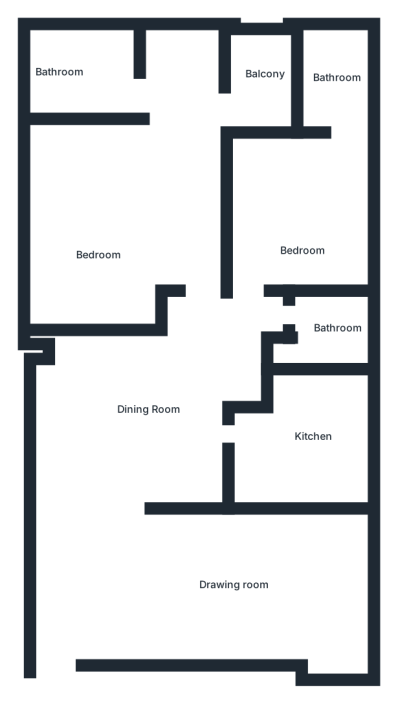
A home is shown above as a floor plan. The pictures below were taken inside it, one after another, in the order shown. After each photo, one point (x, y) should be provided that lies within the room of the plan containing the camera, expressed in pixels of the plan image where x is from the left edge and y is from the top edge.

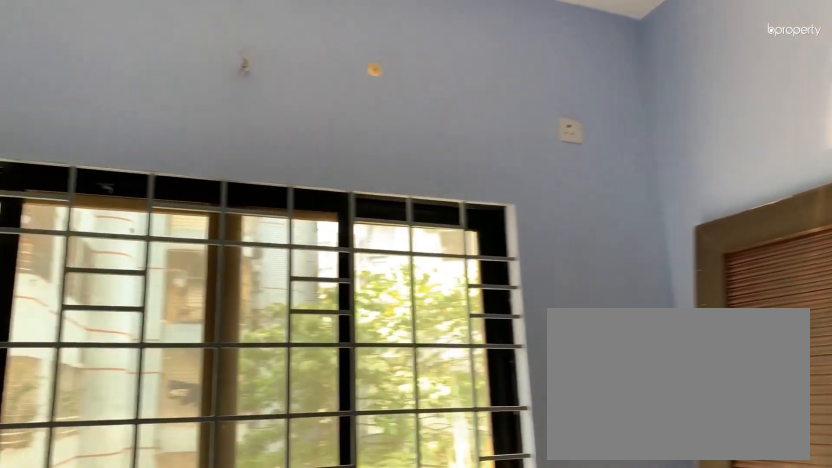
(303, 222)
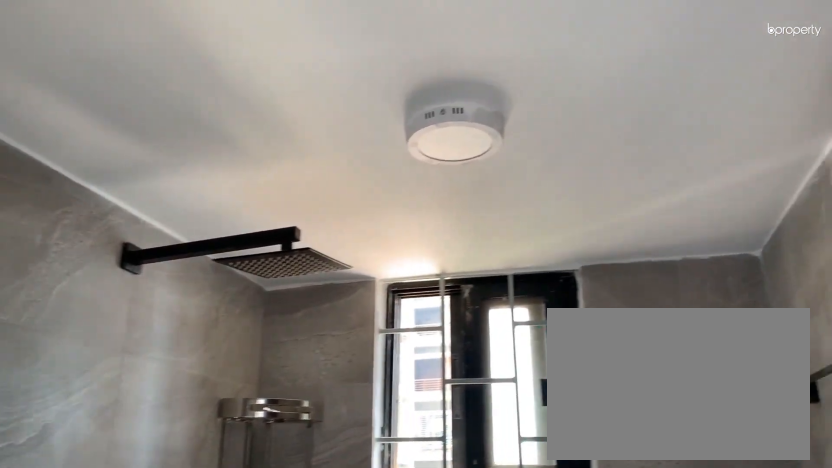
(335, 83)
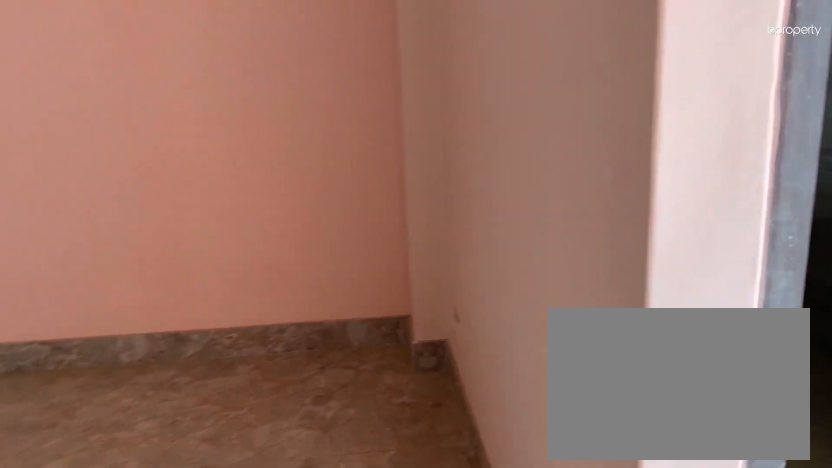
(97, 218)
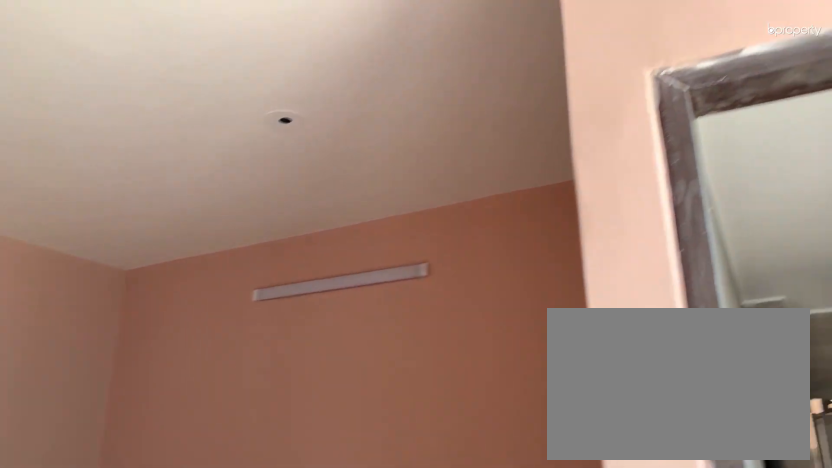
(96, 218)
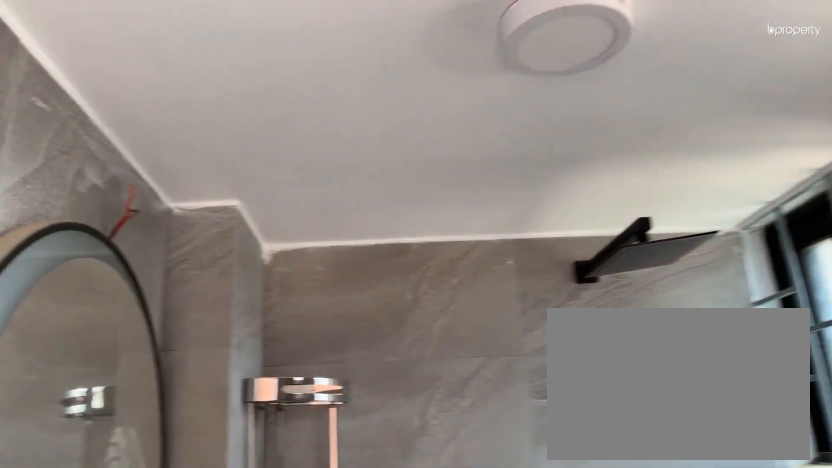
(67, 83)
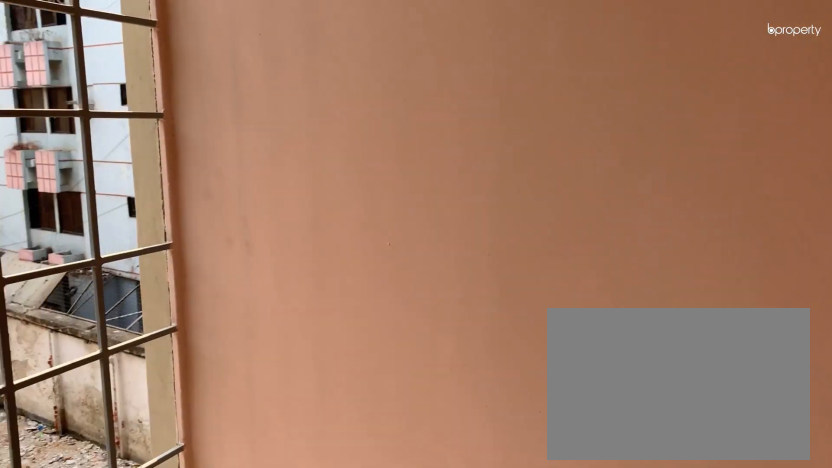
(260, 53)
